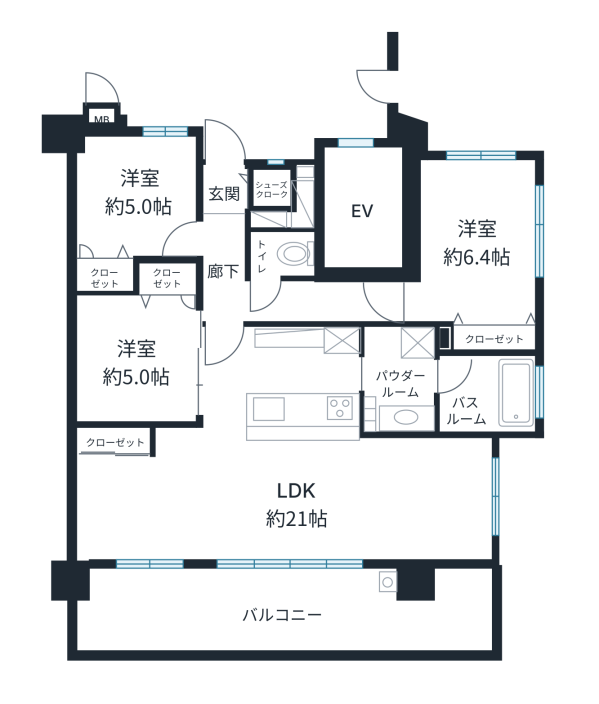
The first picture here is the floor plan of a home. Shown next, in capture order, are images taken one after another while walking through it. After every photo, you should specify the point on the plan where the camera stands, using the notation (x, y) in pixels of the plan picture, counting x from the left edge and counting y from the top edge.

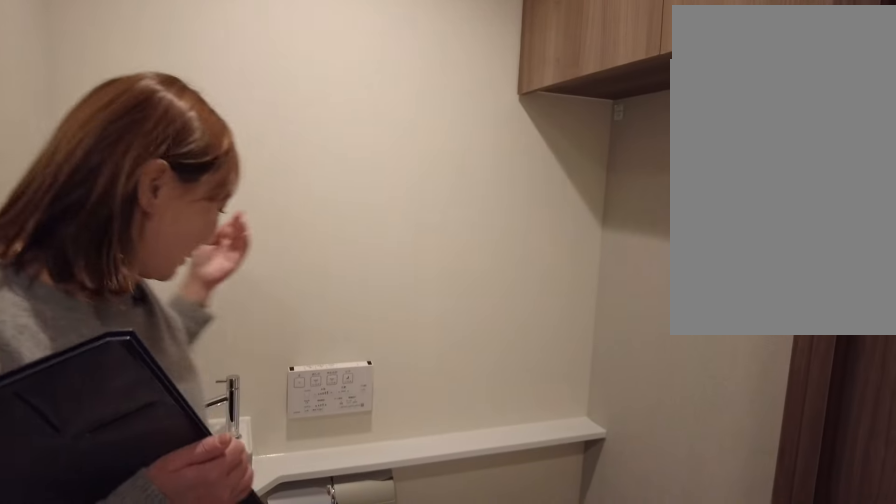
(259, 269)
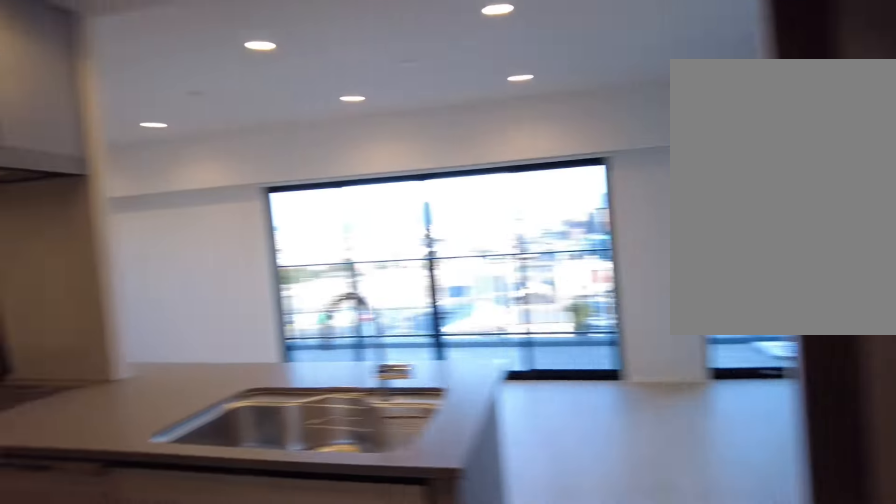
(256, 383)
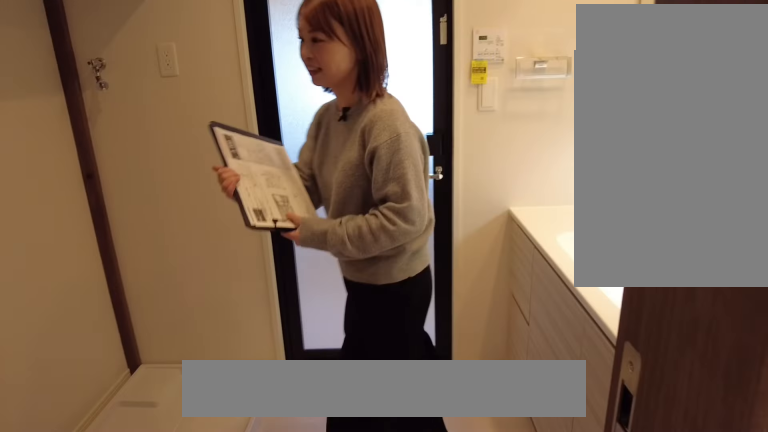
(401, 385)
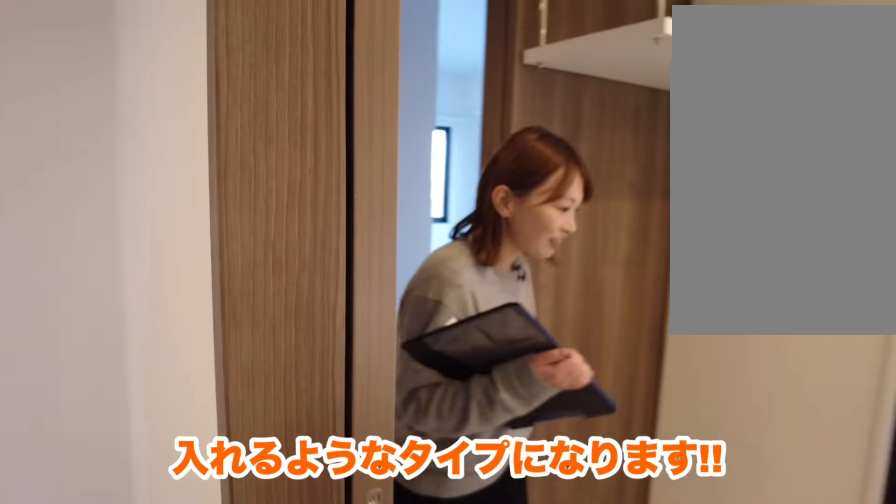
(401, 385)
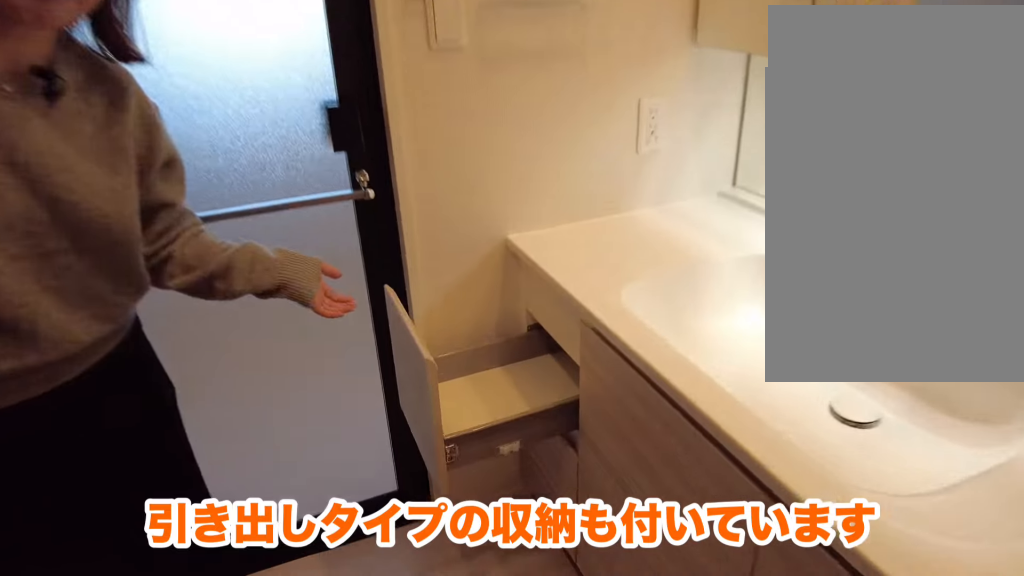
(400, 385)
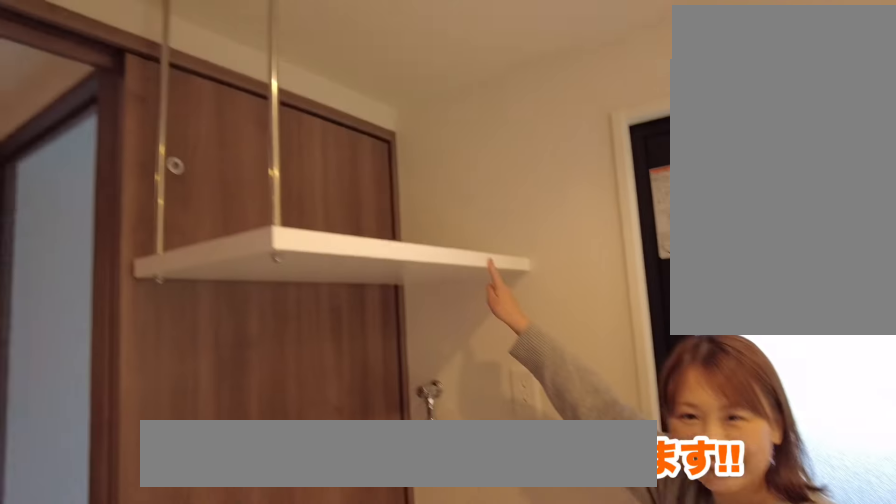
(401, 385)
